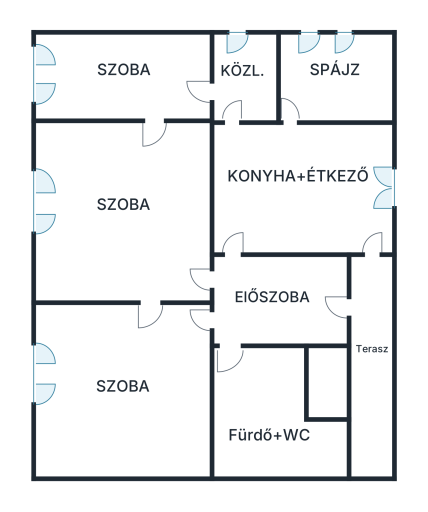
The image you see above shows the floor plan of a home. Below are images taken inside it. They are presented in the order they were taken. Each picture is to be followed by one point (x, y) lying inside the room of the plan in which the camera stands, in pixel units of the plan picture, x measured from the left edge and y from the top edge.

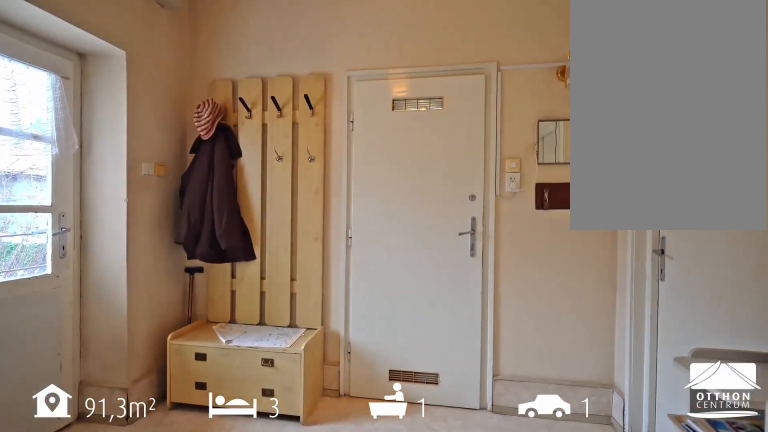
(279, 296)
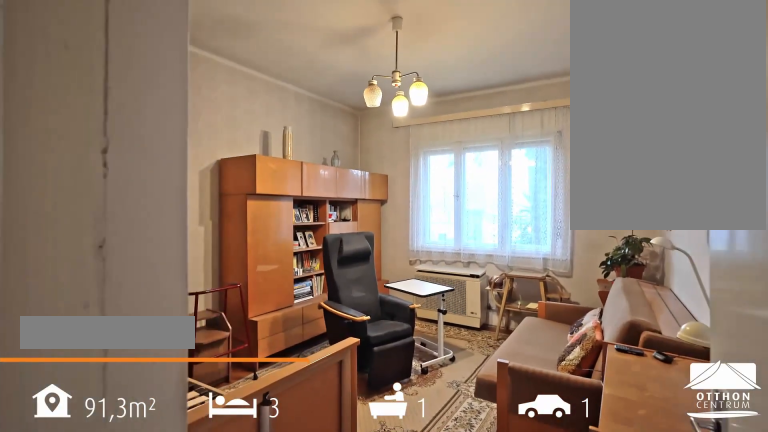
(123, 392)
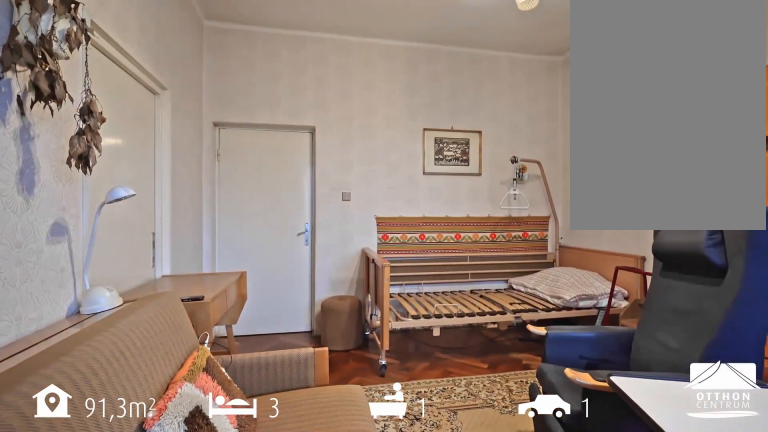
(123, 393)
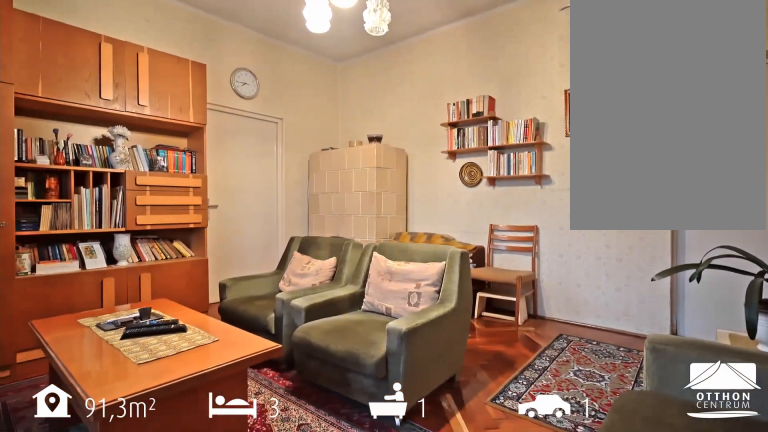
(127, 214)
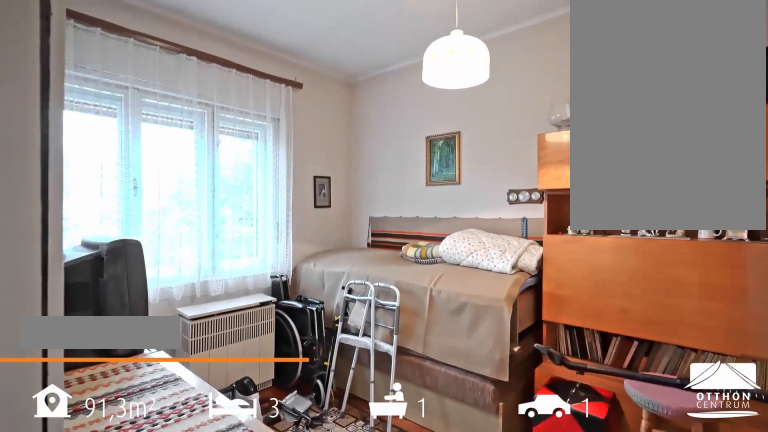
(123, 78)
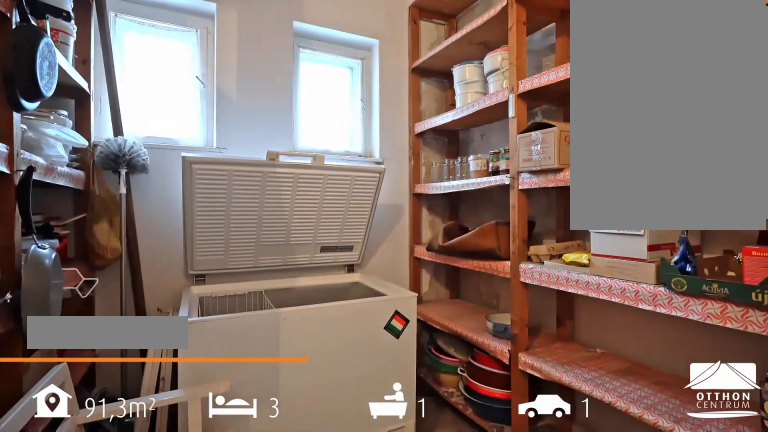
(332, 74)
